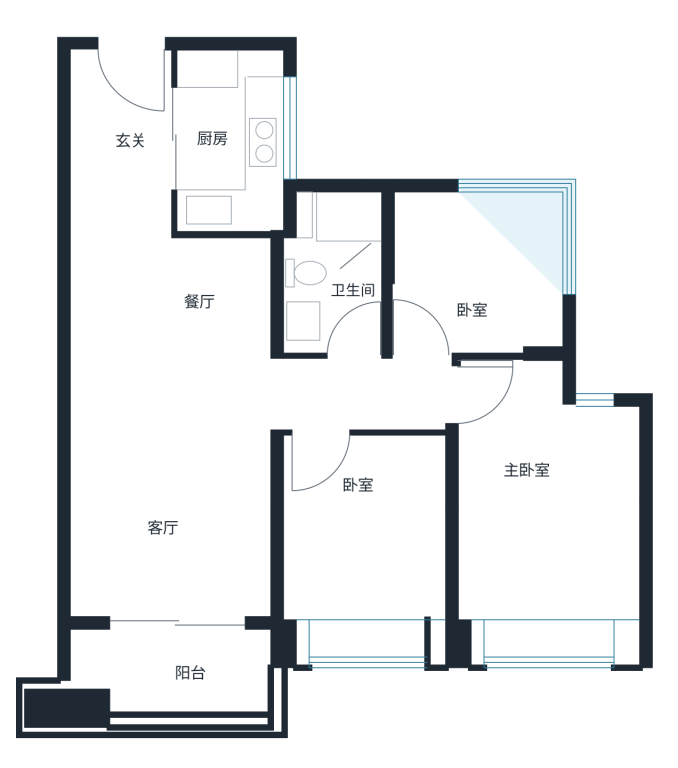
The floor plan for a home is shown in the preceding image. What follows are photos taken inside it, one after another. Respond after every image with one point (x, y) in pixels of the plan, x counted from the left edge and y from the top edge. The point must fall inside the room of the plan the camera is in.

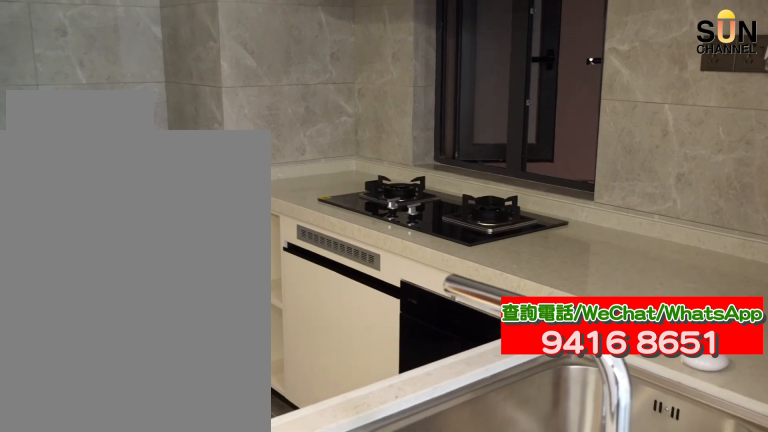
(230, 138)
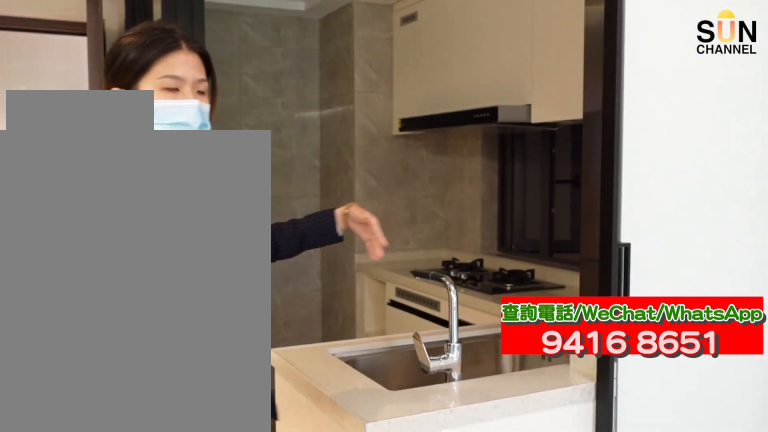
(230, 138)
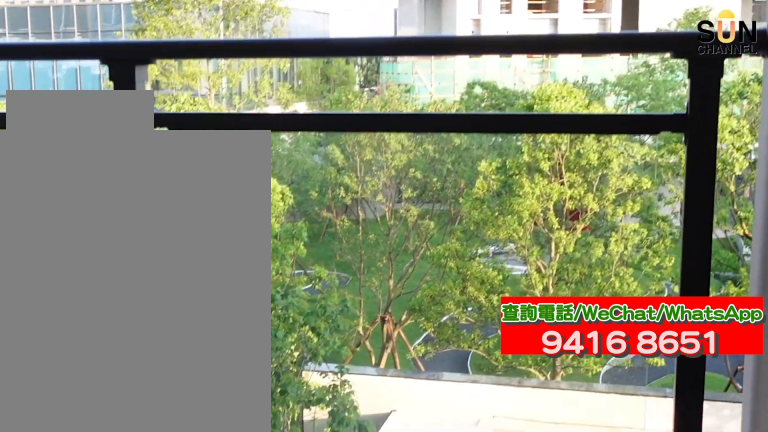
(172, 674)
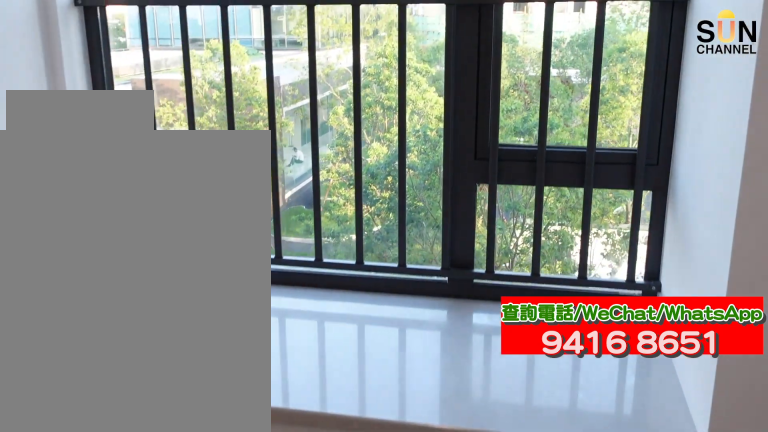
(372, 551)
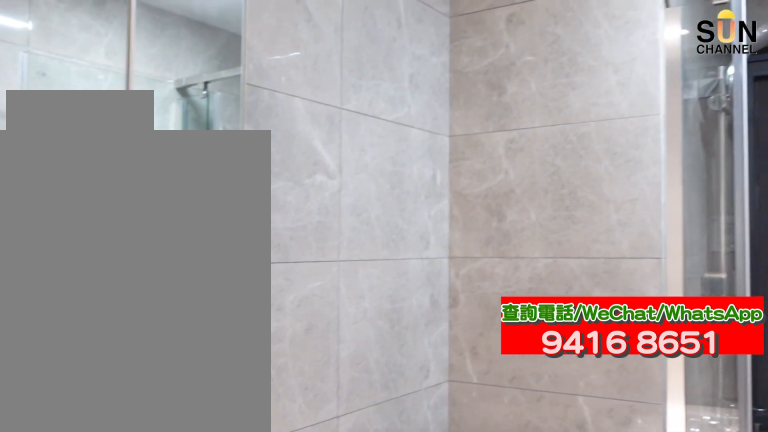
(333, 269)
